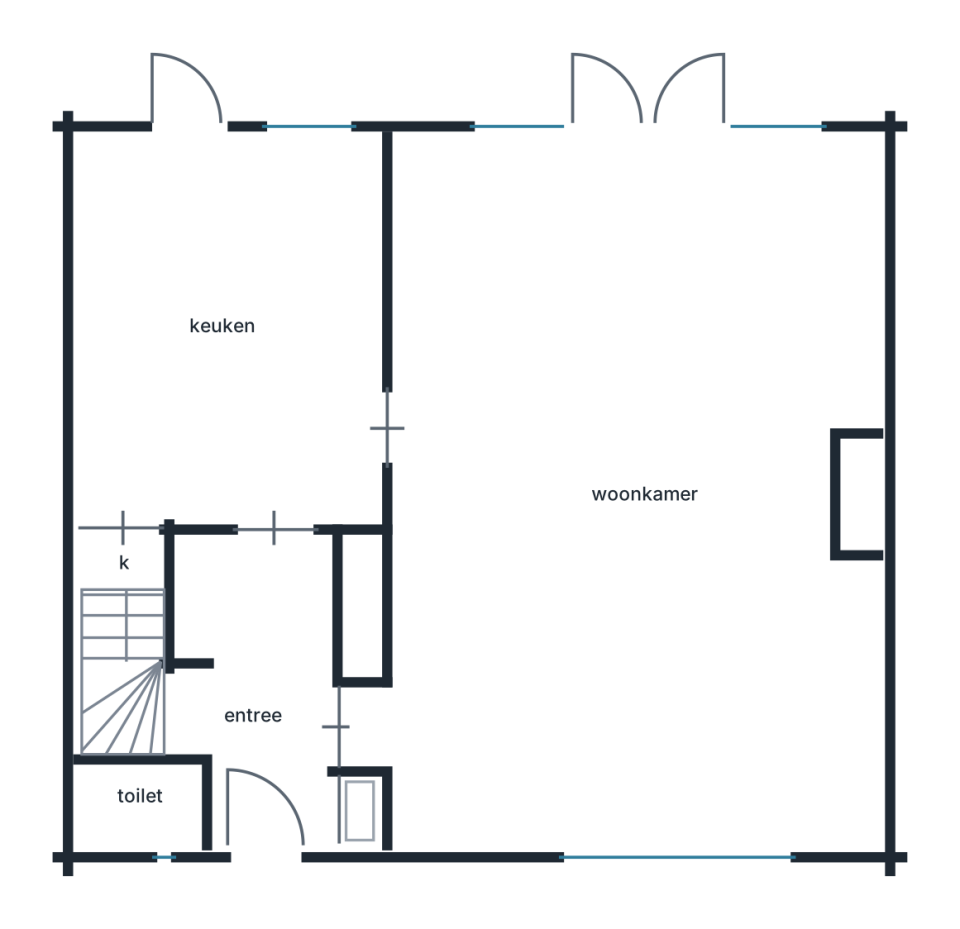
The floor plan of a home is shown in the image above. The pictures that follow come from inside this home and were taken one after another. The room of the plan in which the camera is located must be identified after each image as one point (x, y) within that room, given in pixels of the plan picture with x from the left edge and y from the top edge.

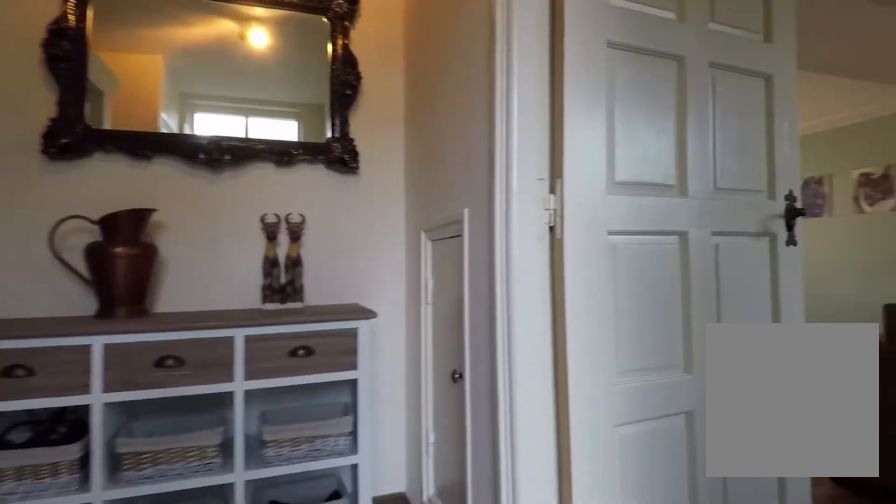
(258, 688)
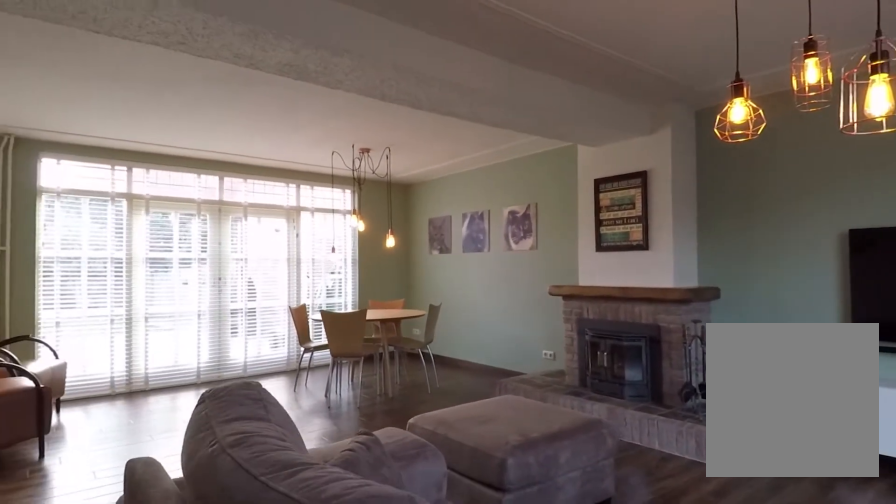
(638, 226)
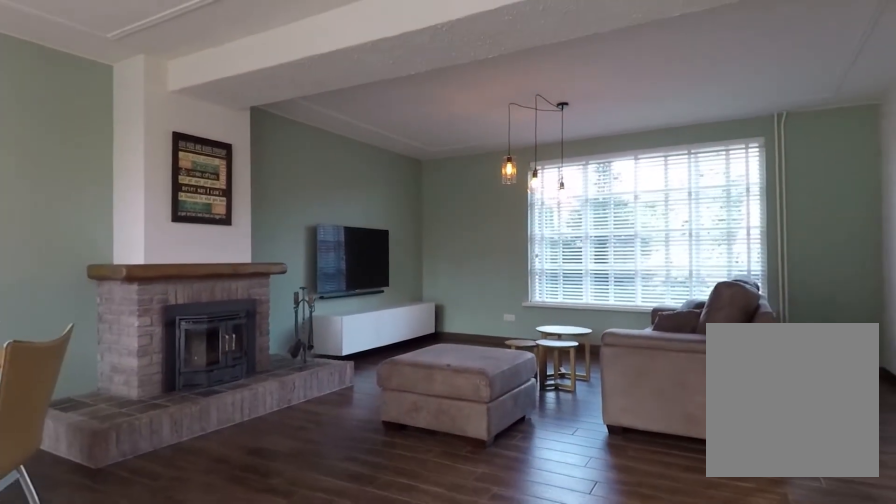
(638, 226)
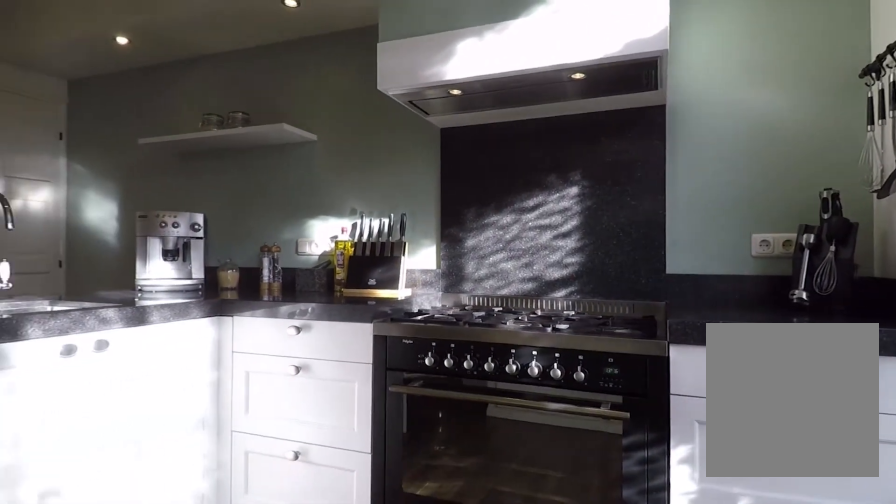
(232, 284)
